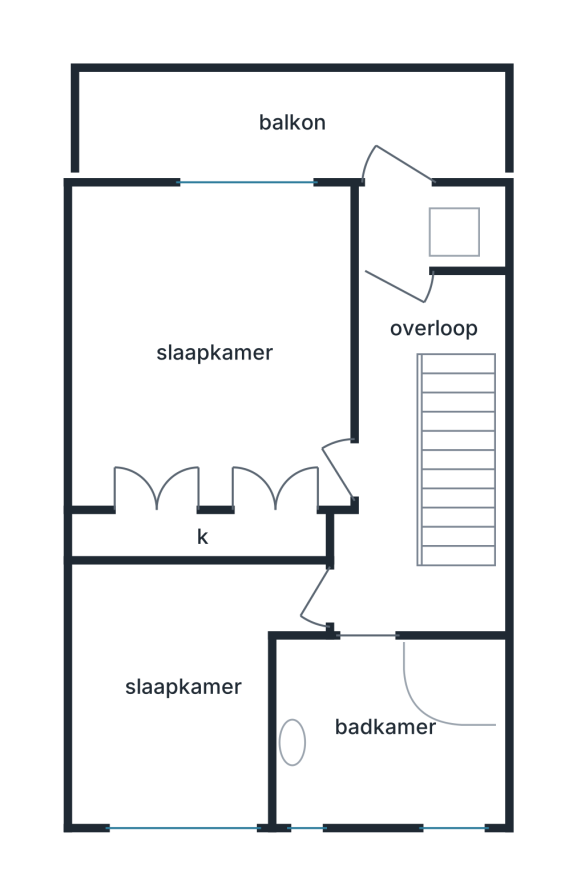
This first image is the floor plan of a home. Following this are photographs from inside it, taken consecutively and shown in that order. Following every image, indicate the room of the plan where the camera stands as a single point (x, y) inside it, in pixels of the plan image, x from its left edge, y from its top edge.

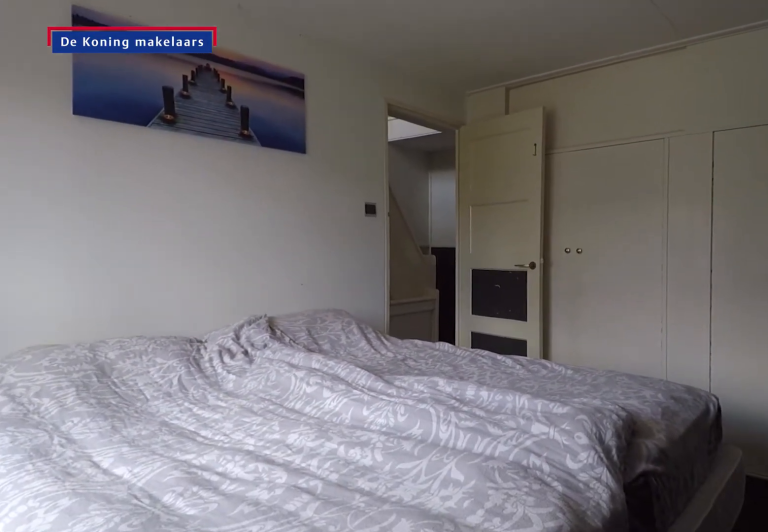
(216, 350)
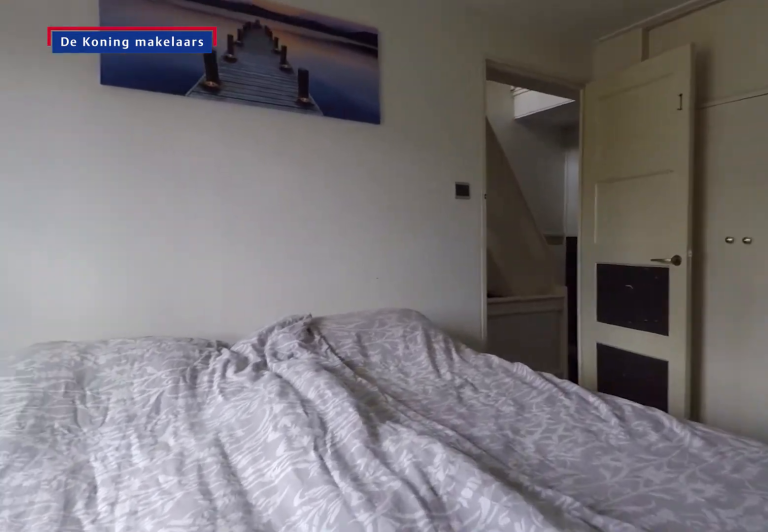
(216, 350)
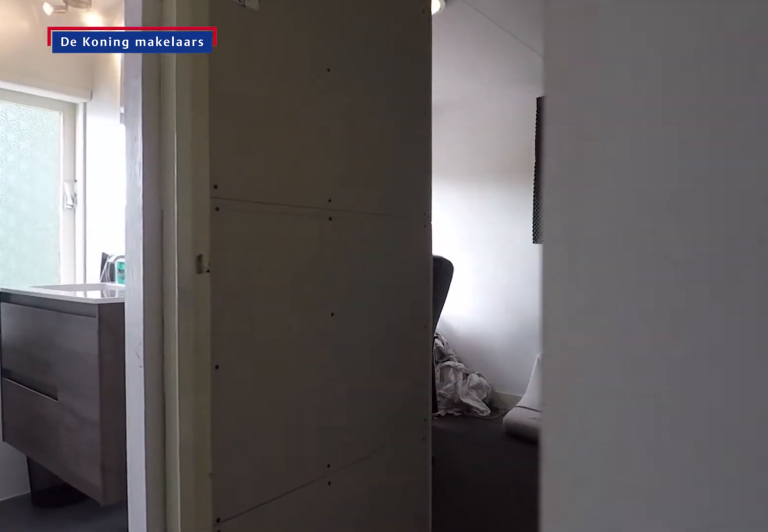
(405, 461)
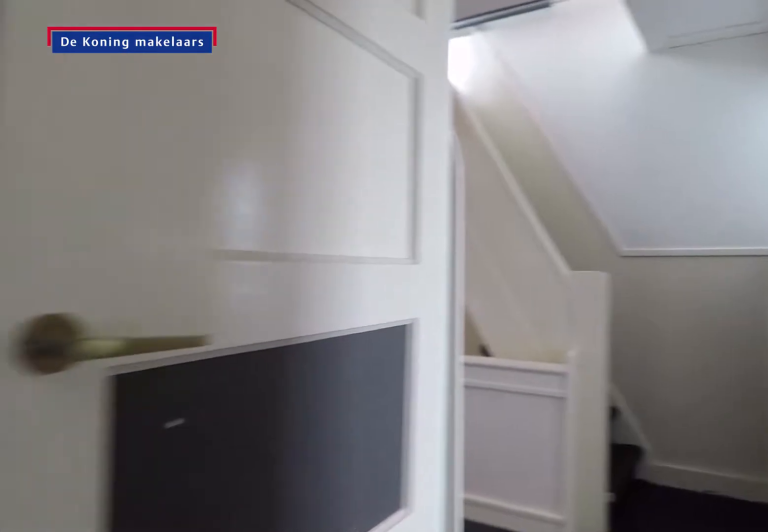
(183, 683)
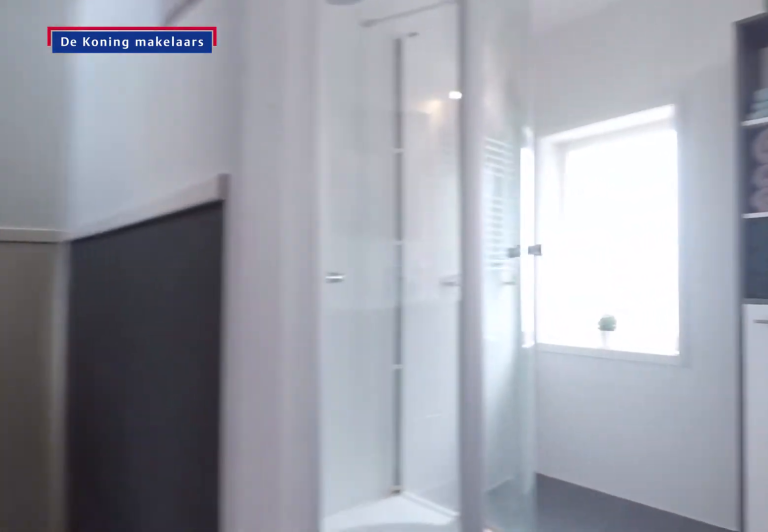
(406, 466)
